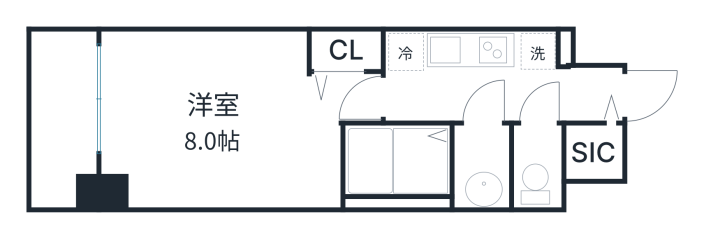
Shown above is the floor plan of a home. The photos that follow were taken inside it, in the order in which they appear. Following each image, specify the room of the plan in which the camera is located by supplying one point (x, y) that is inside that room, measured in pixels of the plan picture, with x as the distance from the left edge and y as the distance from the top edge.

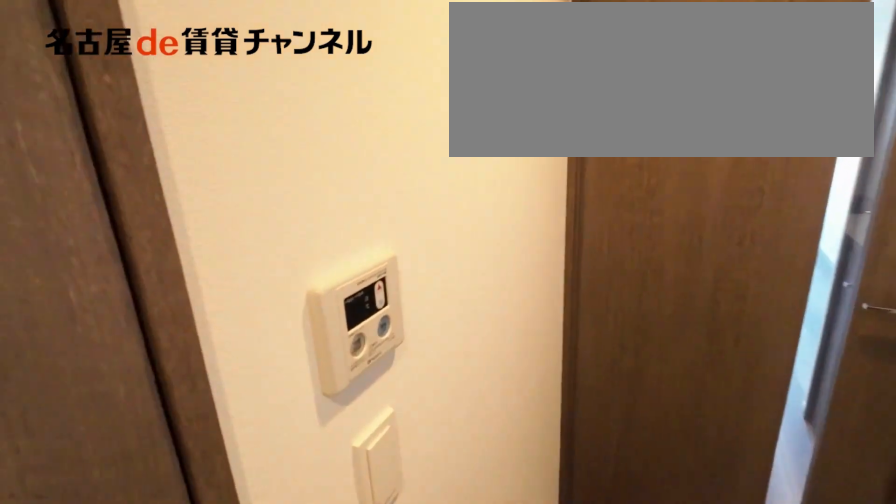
(473, 95)
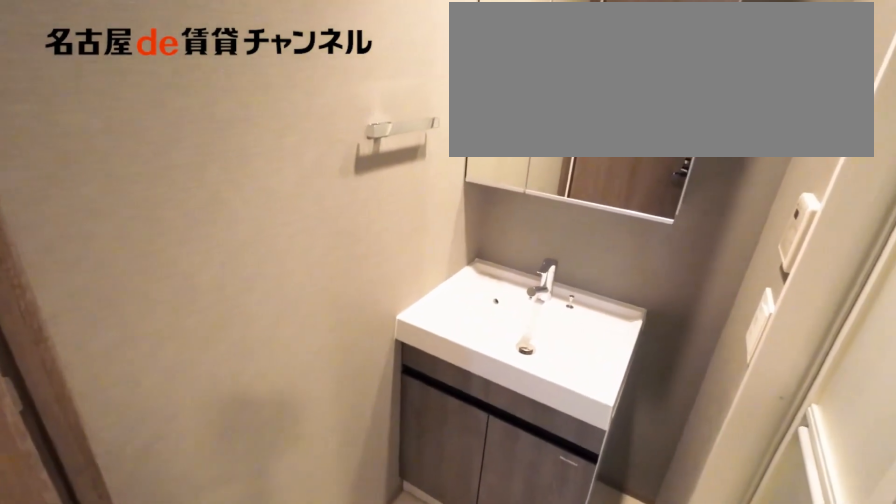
(481, 164)
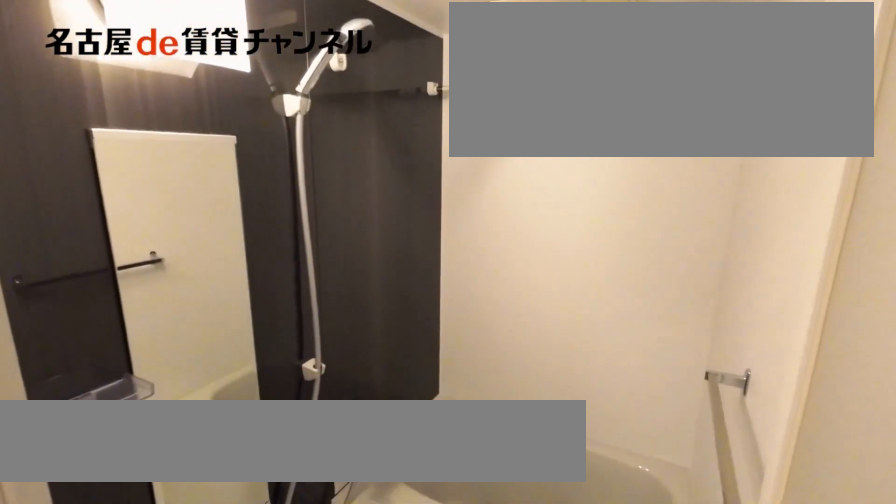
(399, 160)
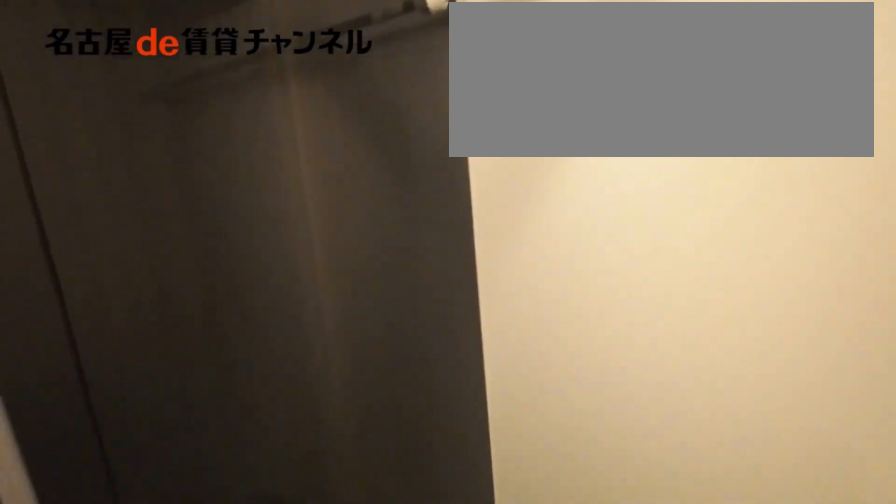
(399, 160)
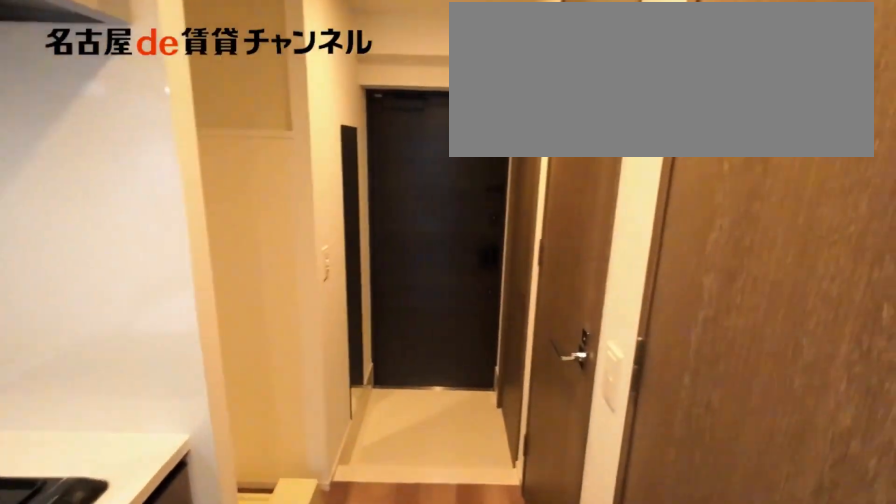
(475, 96)
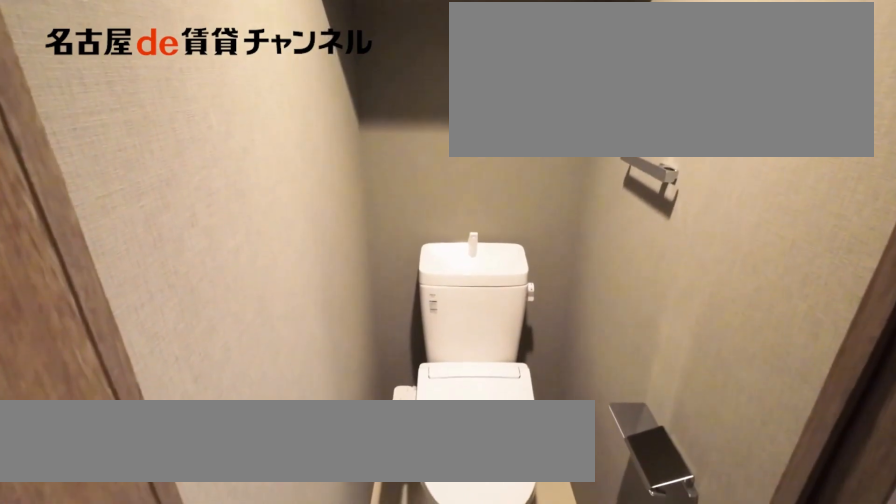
(536, 166)
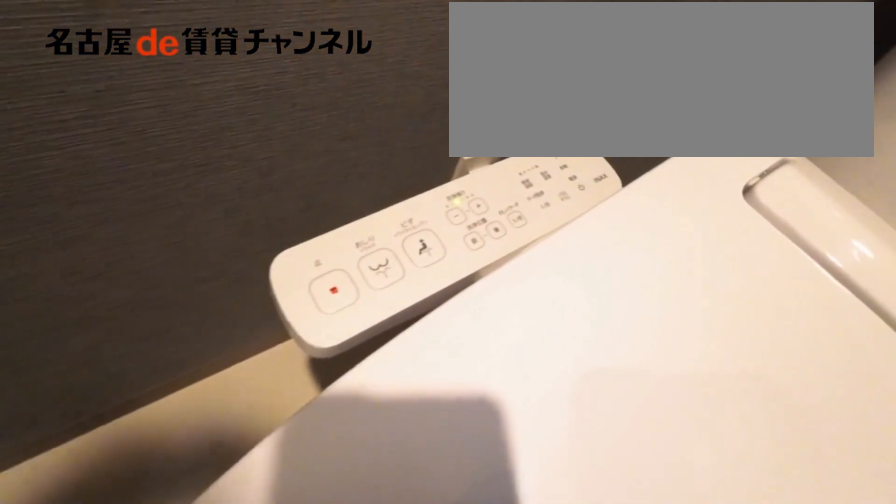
(536, 166)
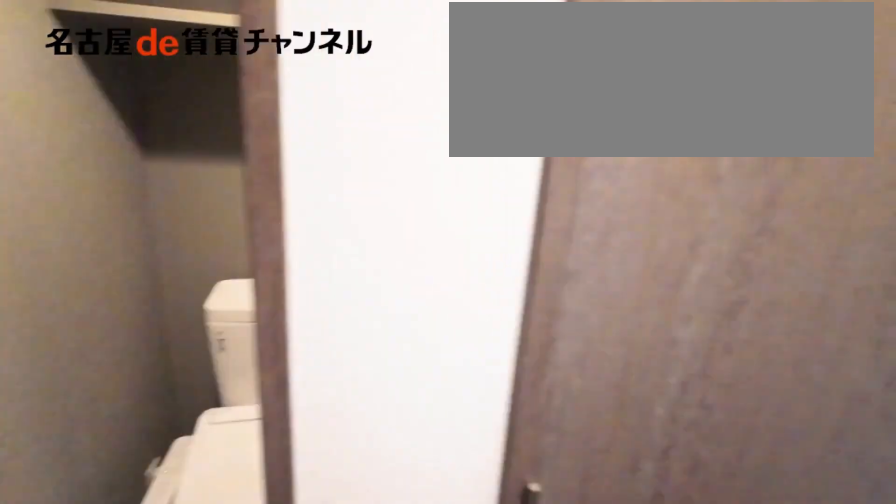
(474, 98)
